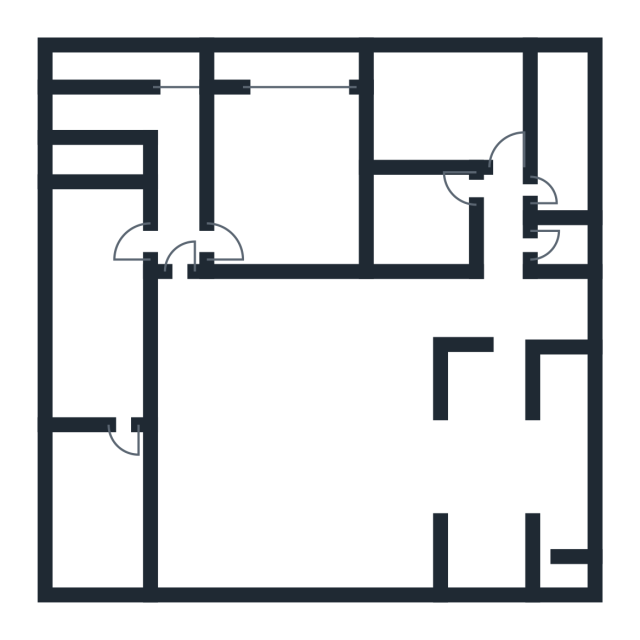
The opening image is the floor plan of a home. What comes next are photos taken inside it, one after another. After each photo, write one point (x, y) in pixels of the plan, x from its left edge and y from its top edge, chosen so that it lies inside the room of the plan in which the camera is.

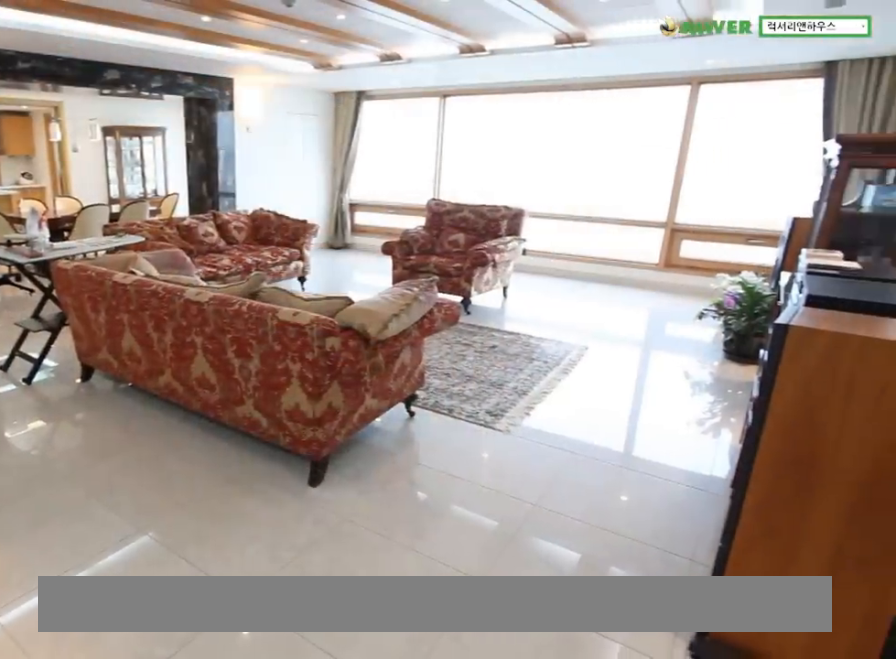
(297, 432)
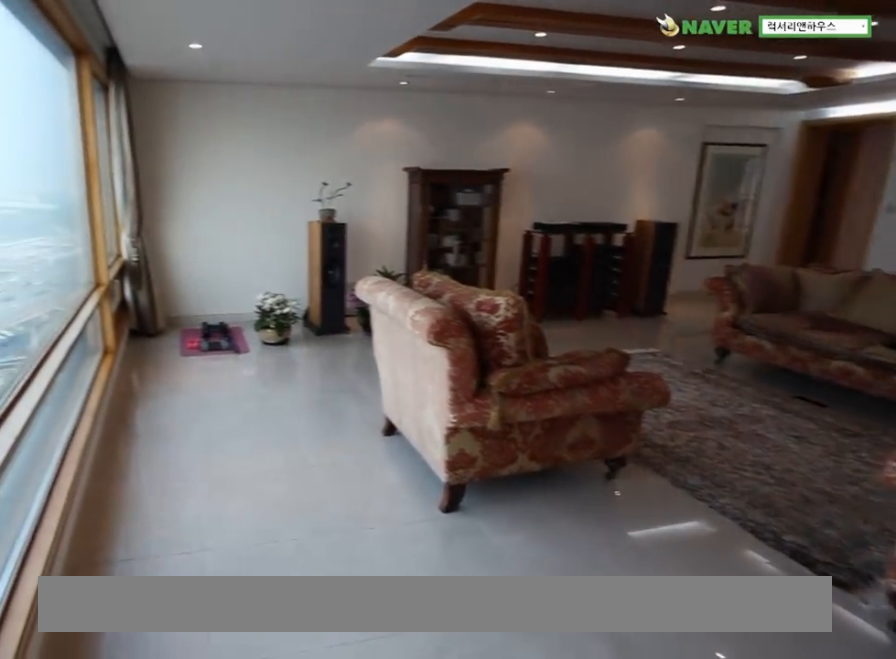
(297, 432)
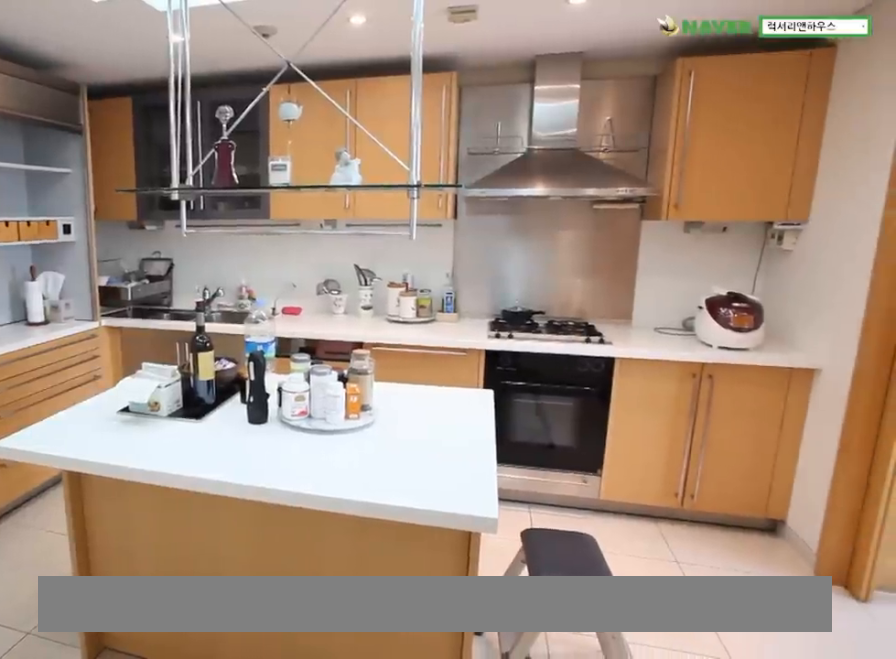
(562, 449)
